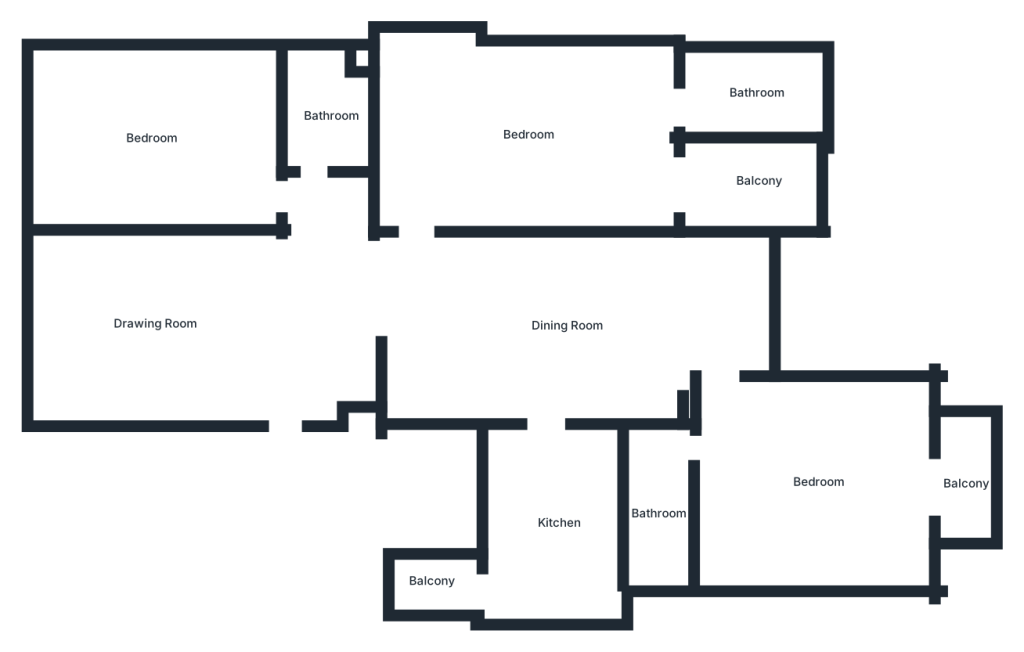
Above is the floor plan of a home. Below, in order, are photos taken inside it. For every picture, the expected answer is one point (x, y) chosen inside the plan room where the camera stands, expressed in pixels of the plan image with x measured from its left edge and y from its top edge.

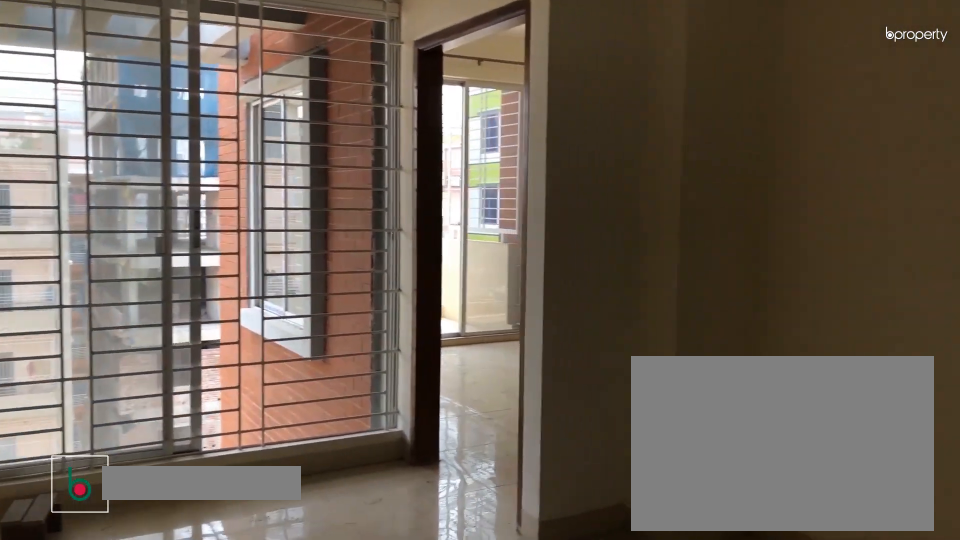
(564, 325)
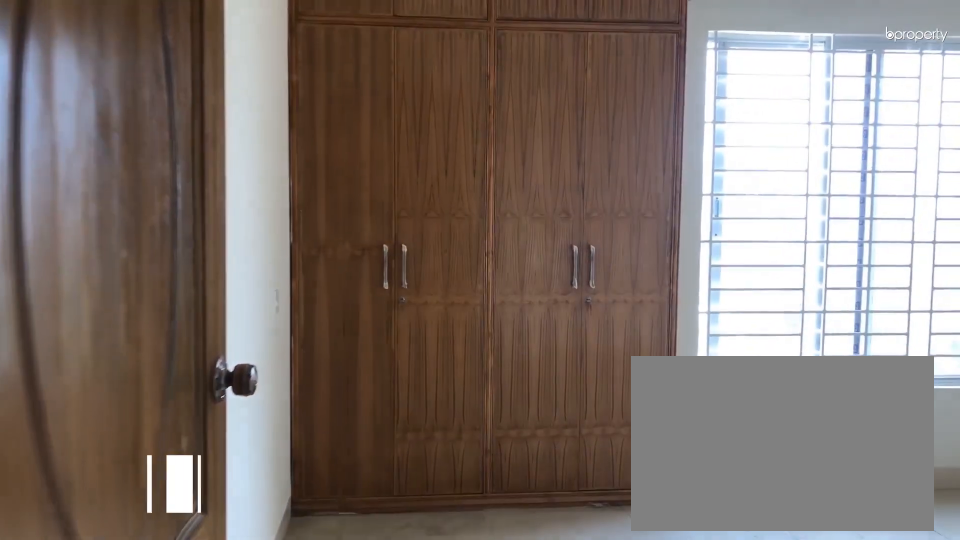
(445, 203)
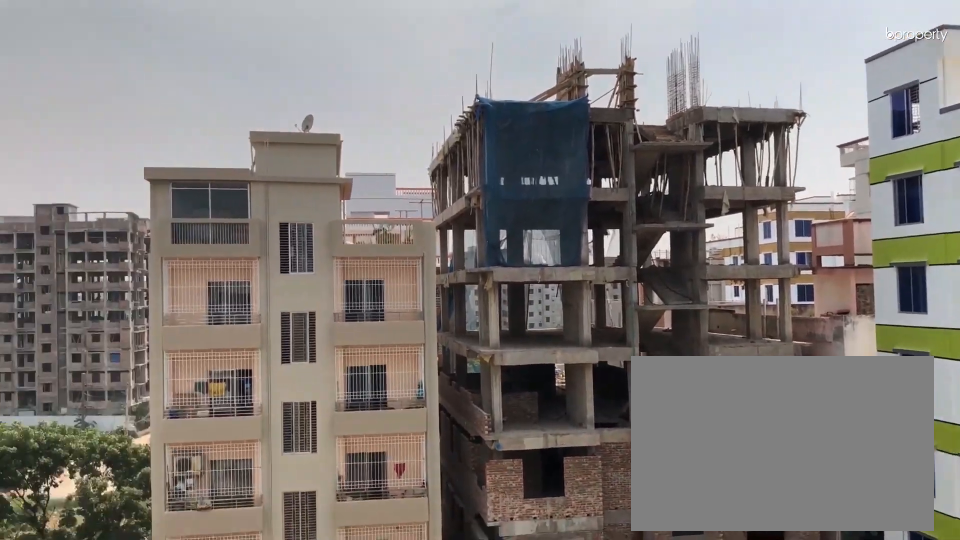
(761, 180)
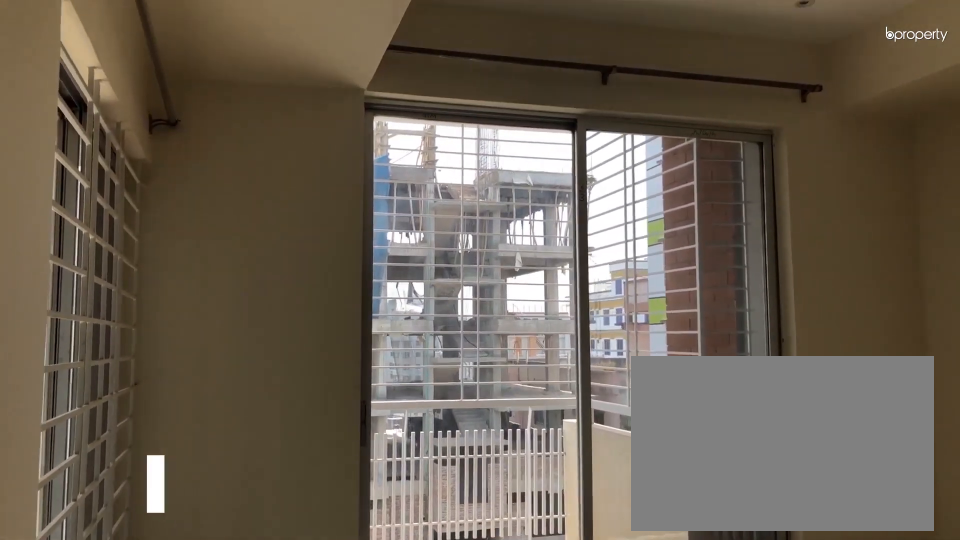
(818, 483)
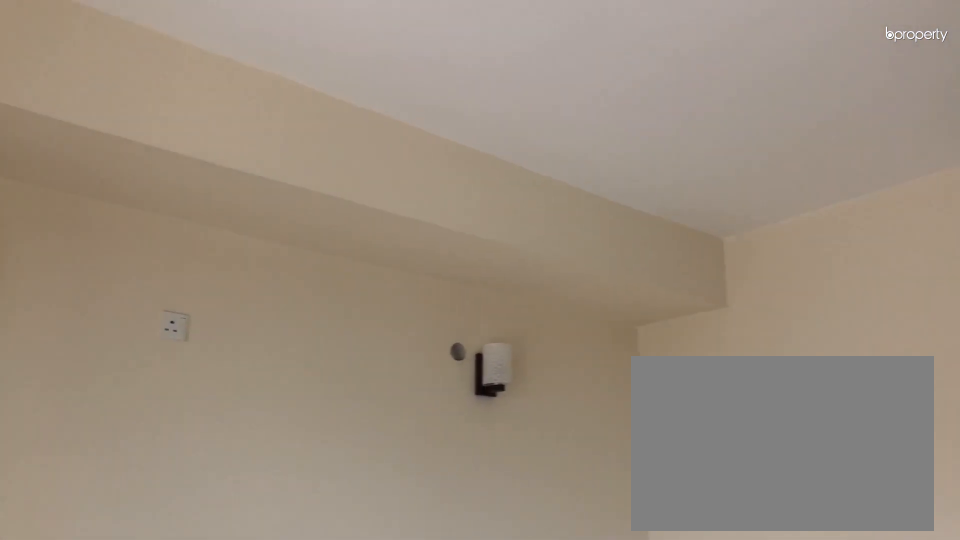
(818, 483)
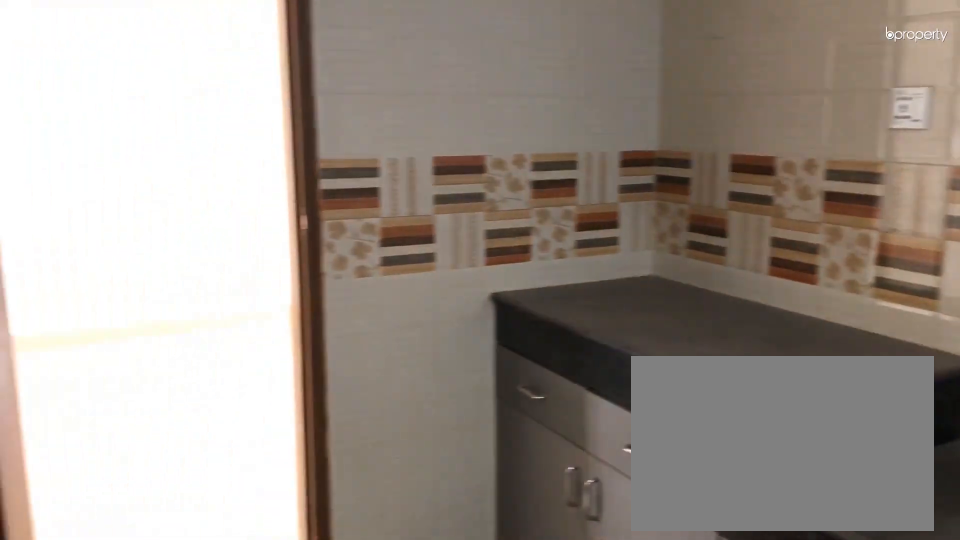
(559, 523)
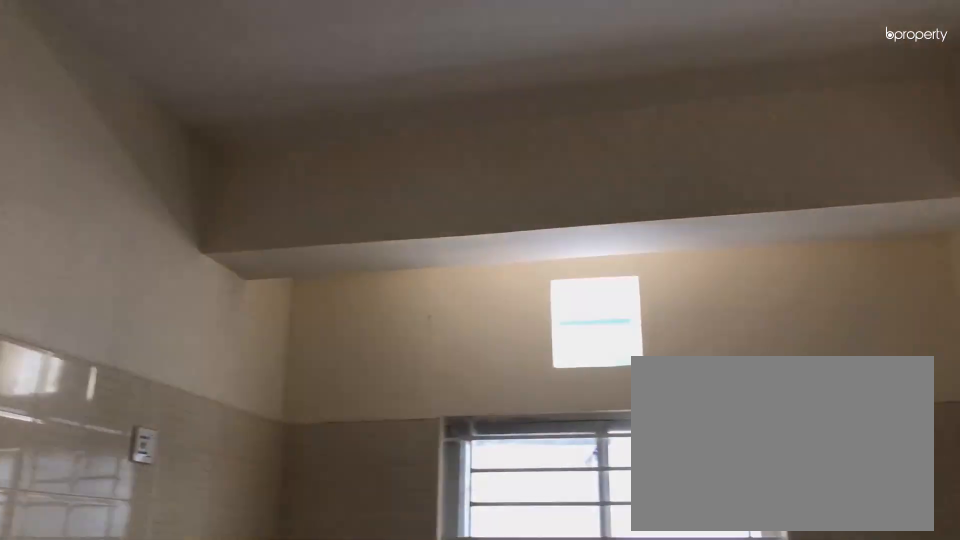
(559, 523)
